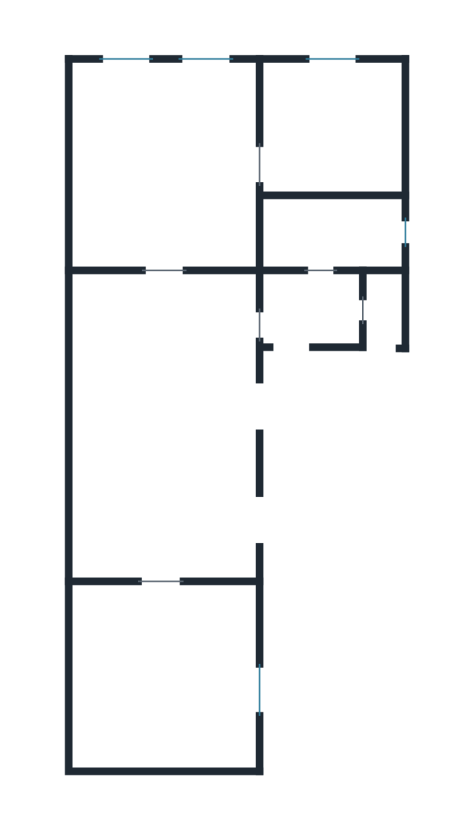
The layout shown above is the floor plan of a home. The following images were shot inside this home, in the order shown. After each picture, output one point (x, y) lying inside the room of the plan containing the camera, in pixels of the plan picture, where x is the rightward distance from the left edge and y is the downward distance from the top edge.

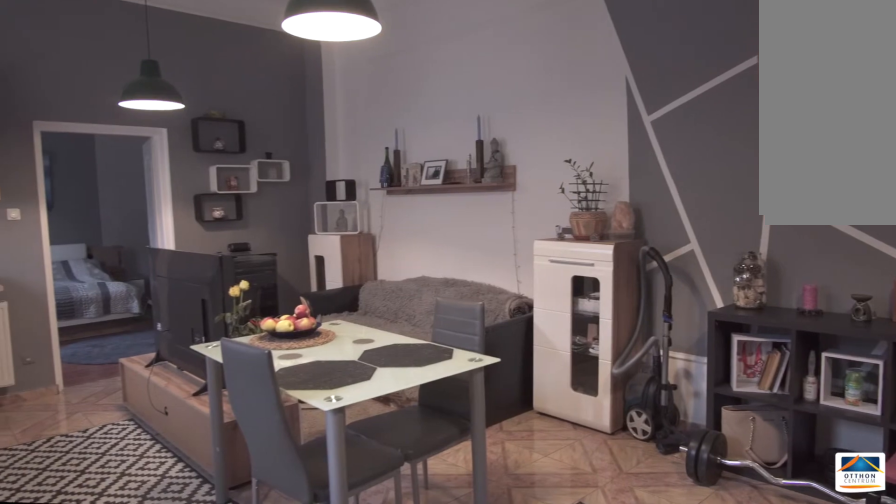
(154, 425)
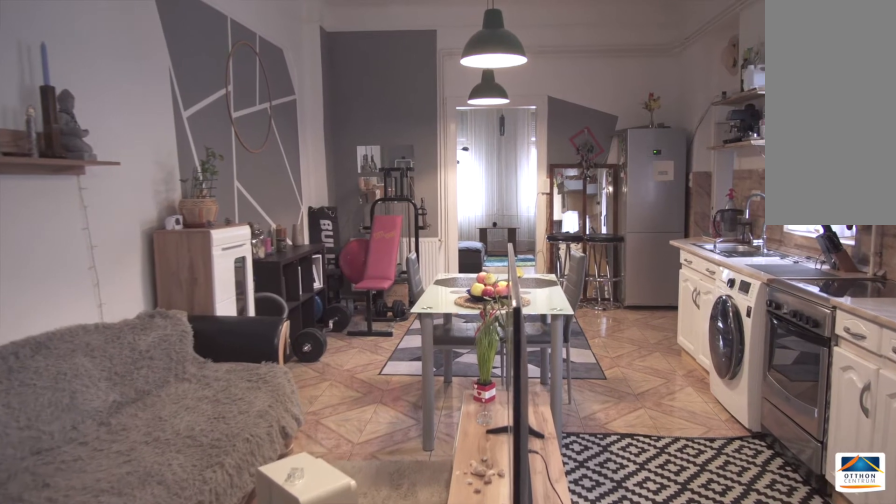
(153, 424)
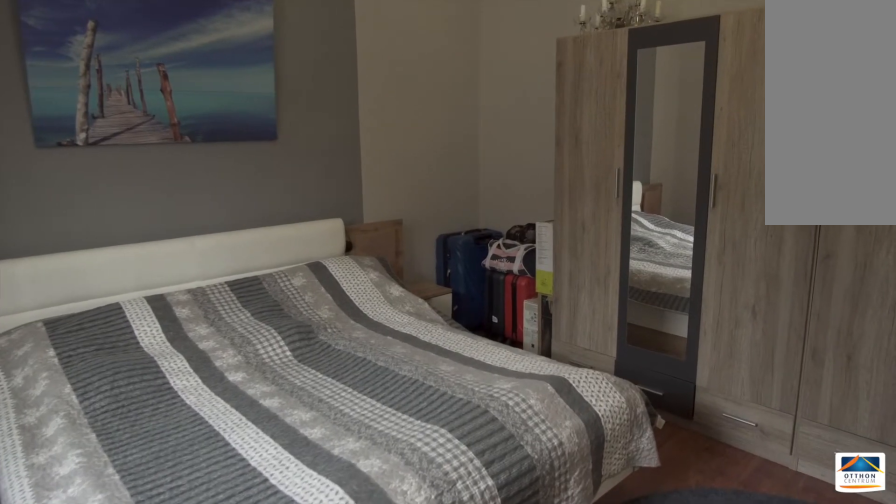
(154, 681)
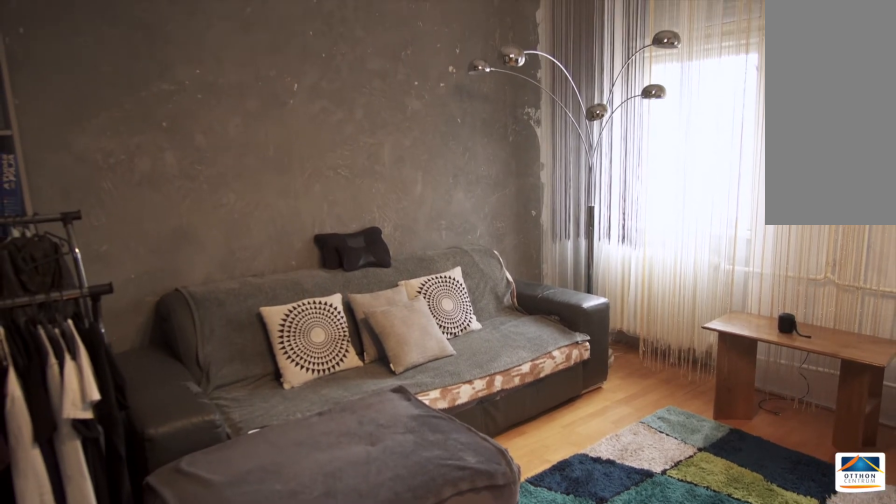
(154, 153)
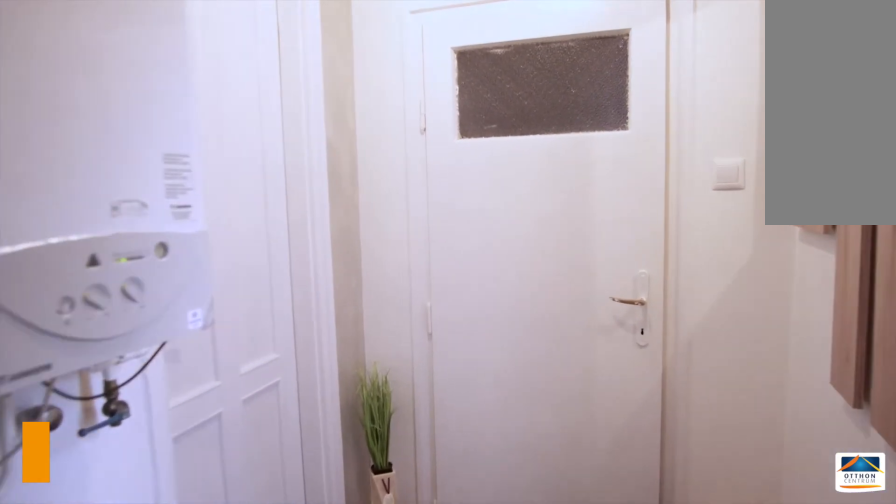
(304, 309)
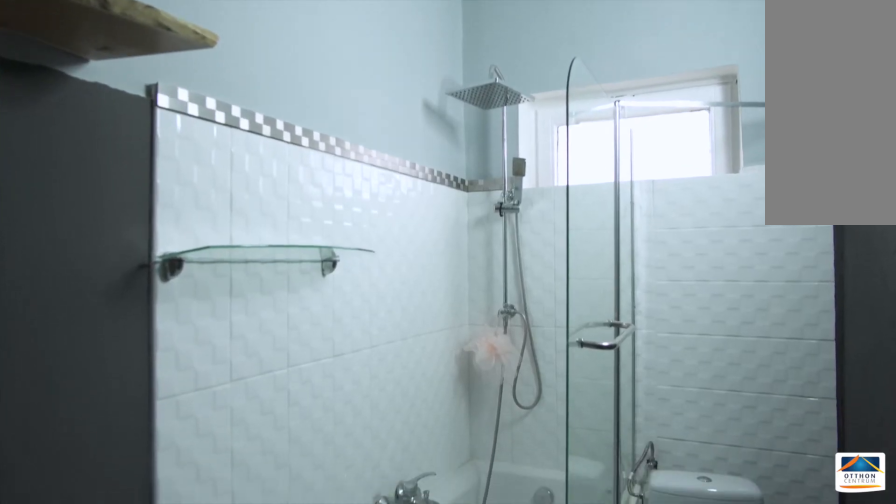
(338, 232)
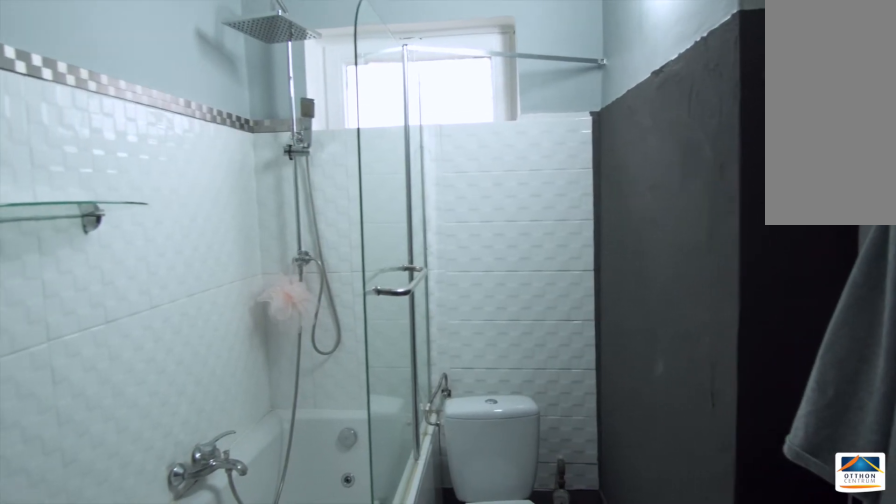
(337, 232)
